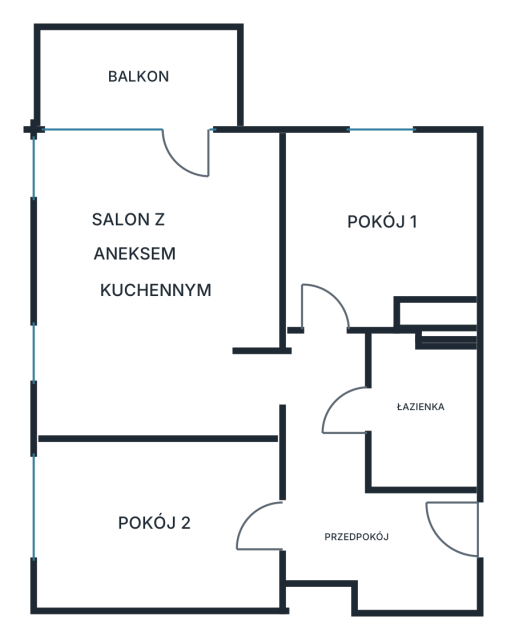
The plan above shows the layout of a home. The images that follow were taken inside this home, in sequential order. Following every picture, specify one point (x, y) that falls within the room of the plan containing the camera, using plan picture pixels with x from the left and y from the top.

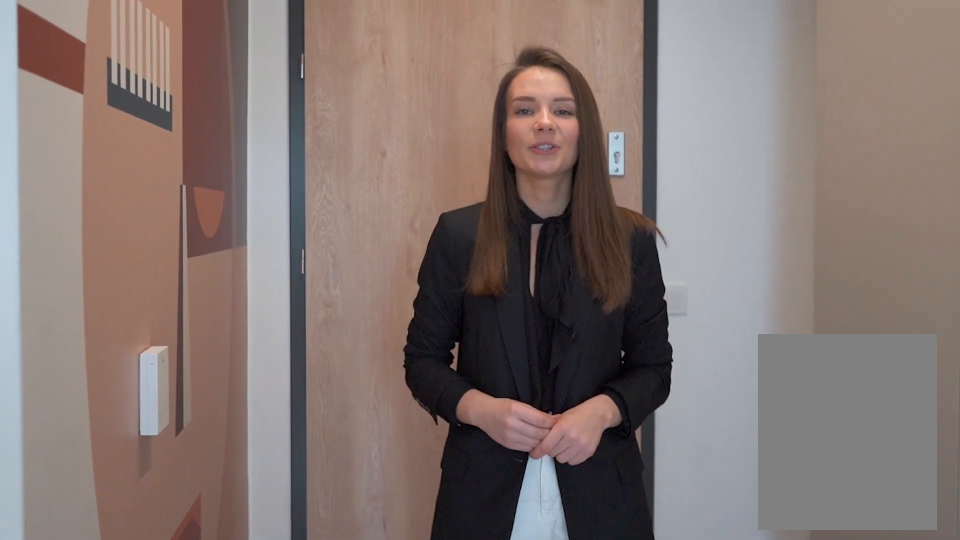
(358, 496)
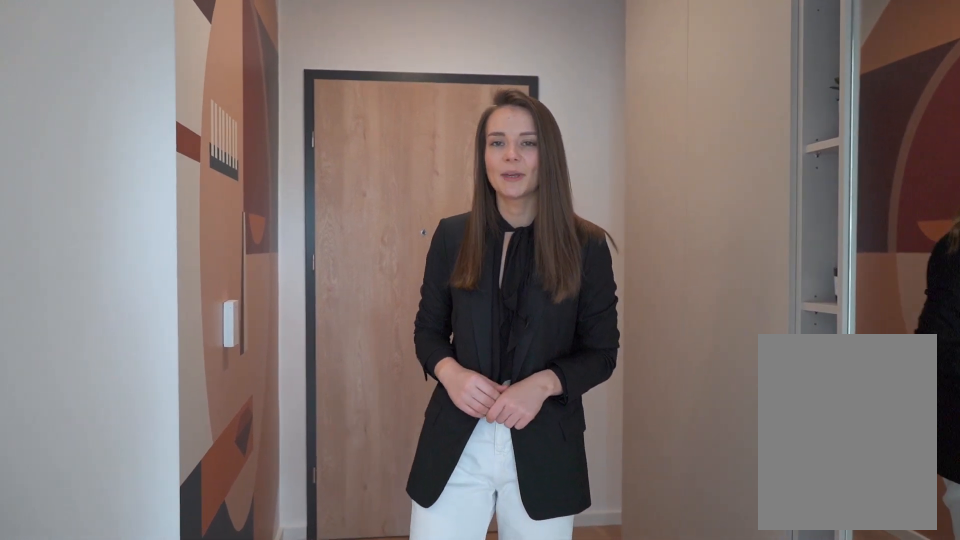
(358, 495)
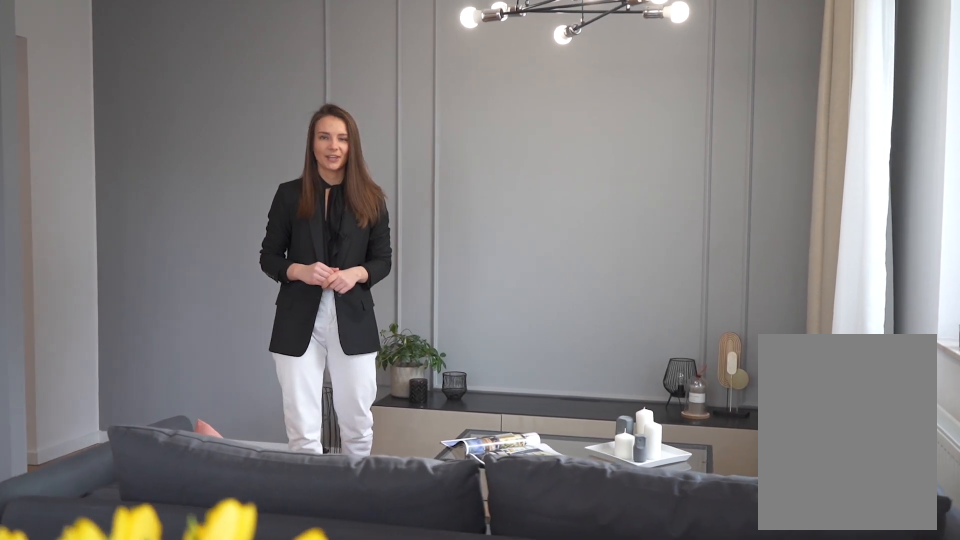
(157, 285)
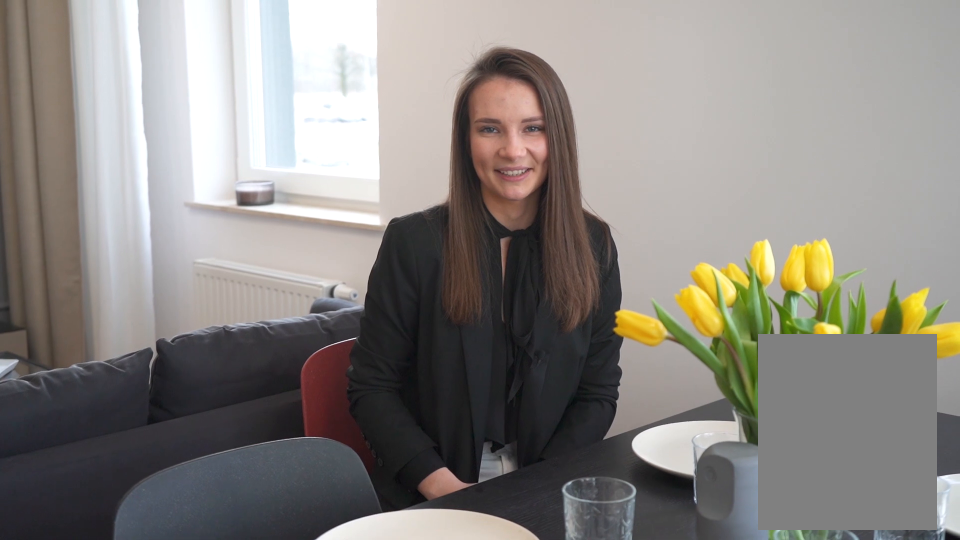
(157, 285)
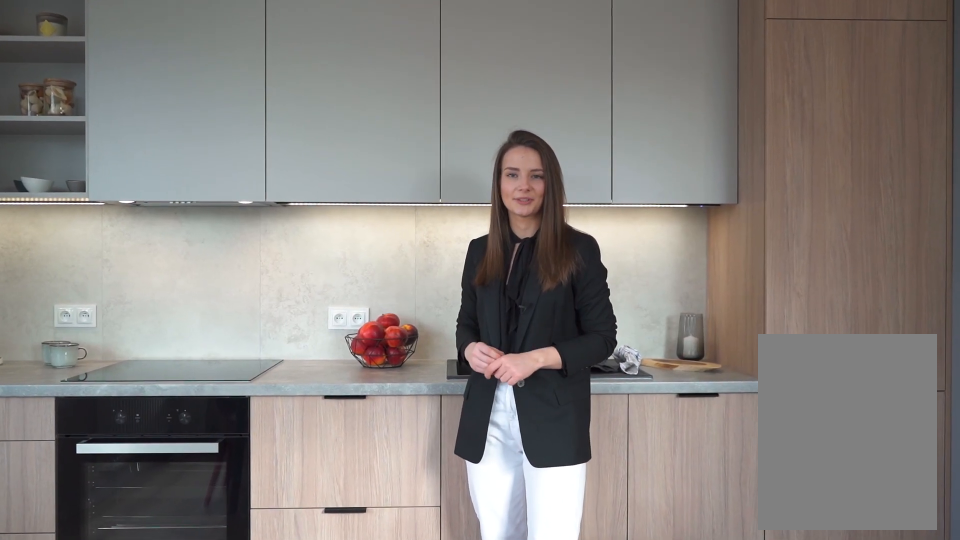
(161, 285)
